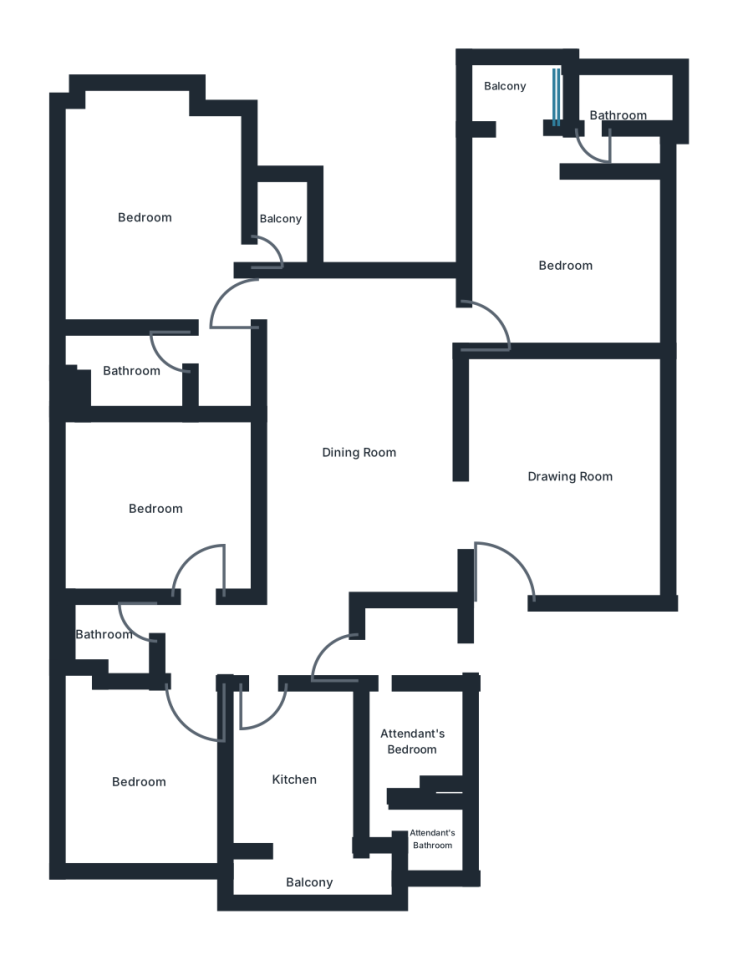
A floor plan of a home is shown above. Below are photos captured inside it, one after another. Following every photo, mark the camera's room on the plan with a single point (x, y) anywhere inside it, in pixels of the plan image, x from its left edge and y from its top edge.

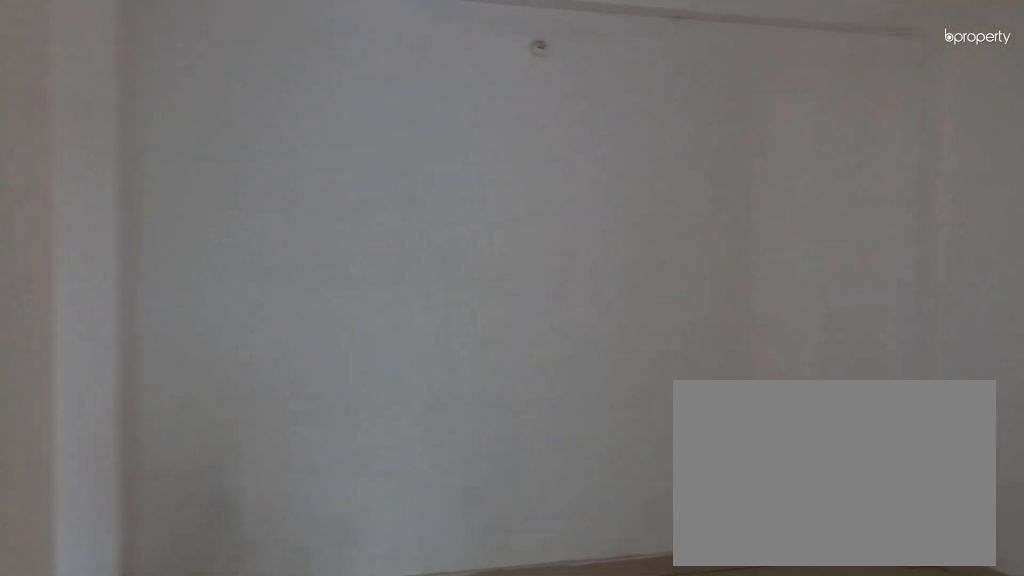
(568, 478)
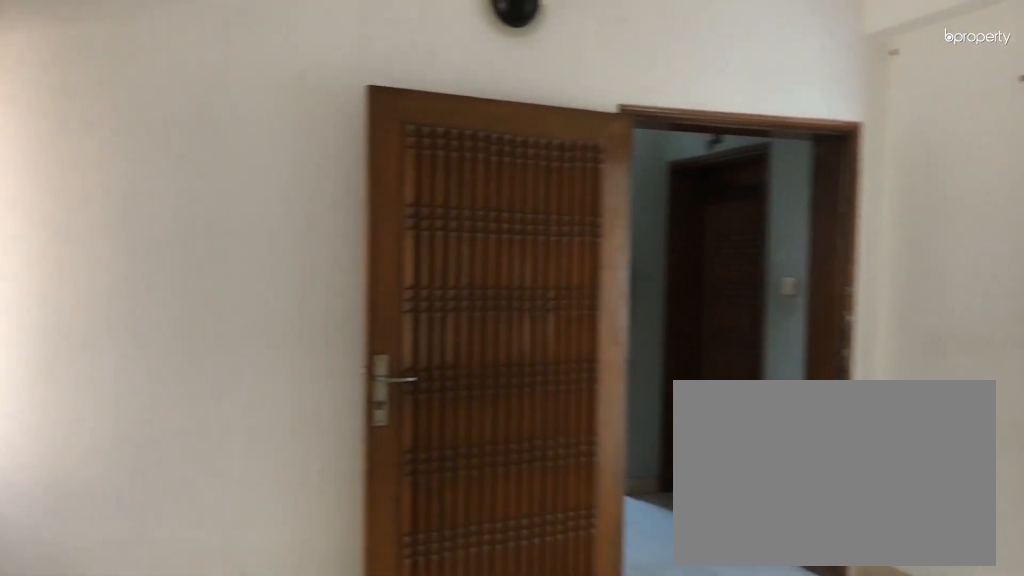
(568, 478)
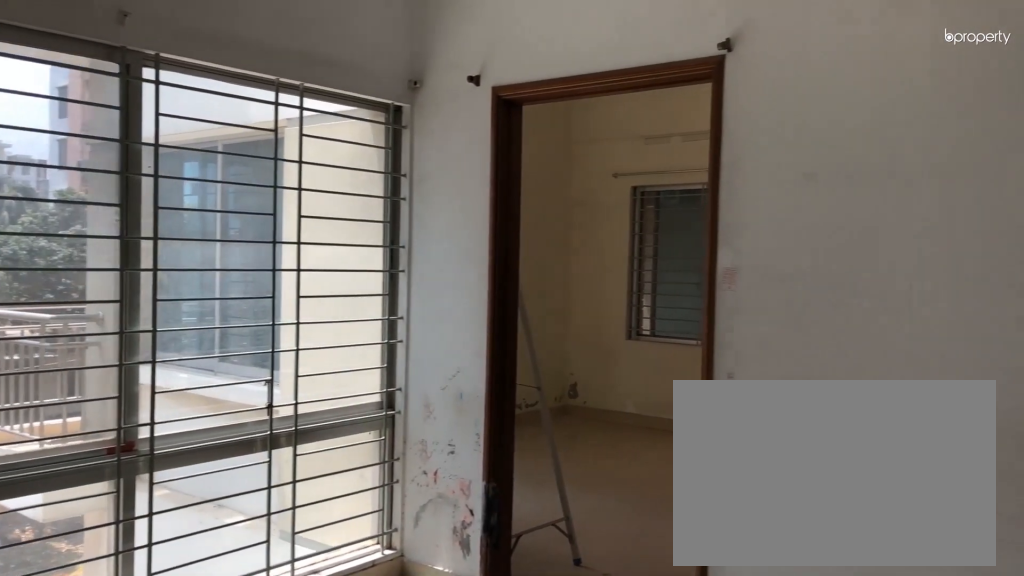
(357, 452)
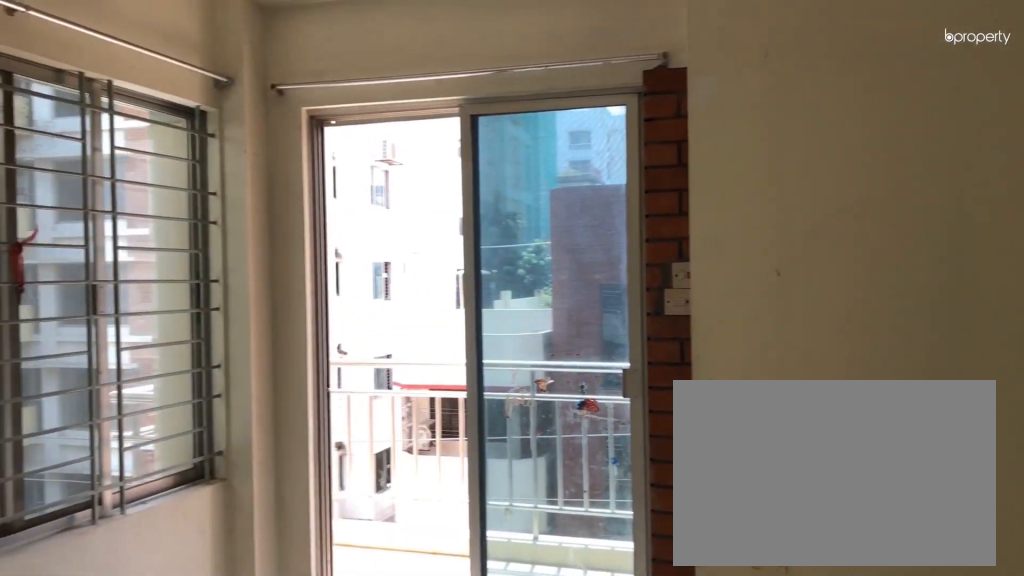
(564, 268)
